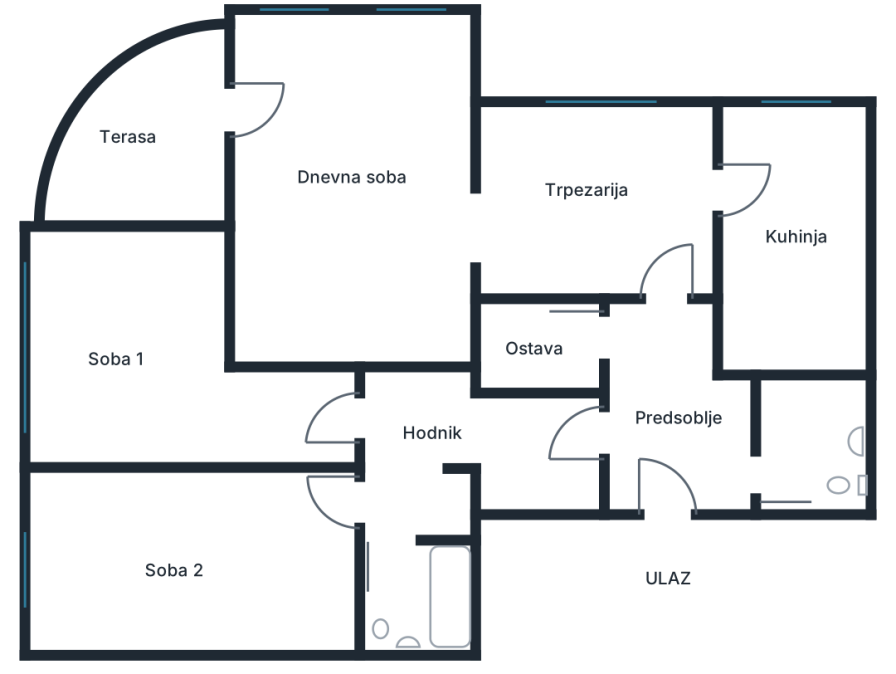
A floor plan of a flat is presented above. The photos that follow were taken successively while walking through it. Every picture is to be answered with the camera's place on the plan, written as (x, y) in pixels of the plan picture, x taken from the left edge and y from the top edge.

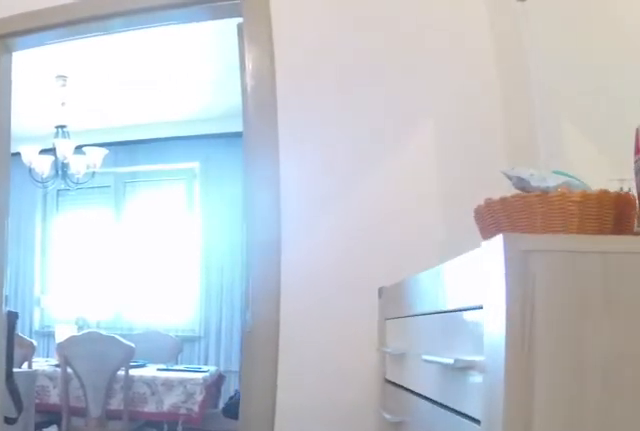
(677, 446)
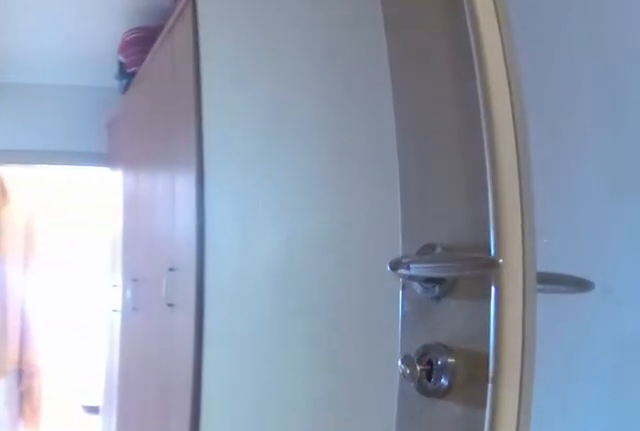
(622, 445)
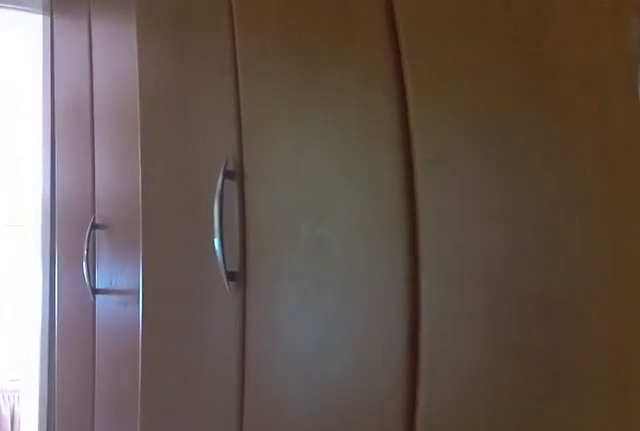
(504, 434)
